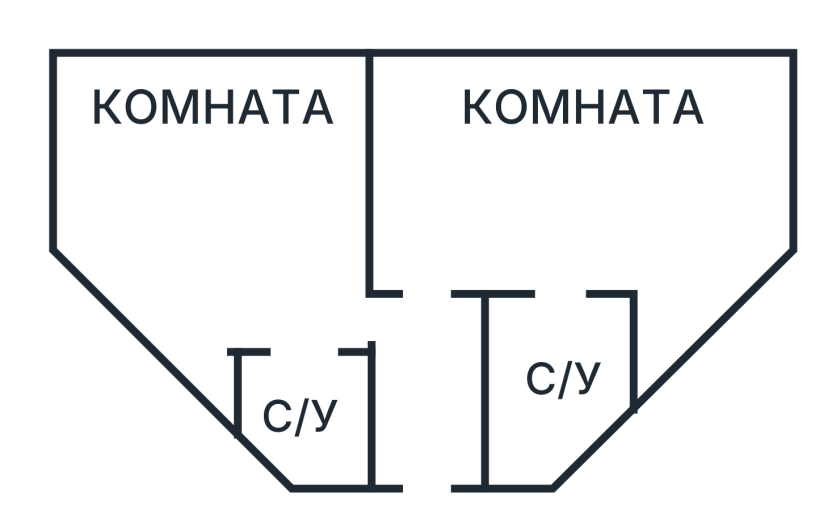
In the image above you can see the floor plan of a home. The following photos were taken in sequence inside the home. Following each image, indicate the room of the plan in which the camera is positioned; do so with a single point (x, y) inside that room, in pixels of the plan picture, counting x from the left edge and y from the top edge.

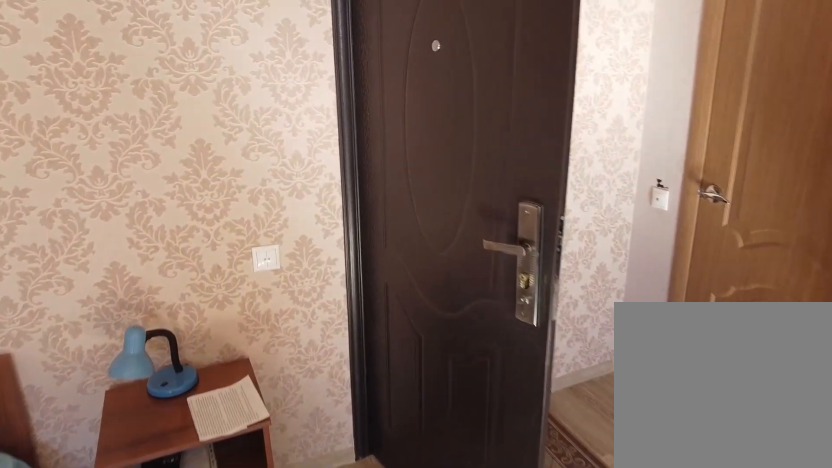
(329, 253)
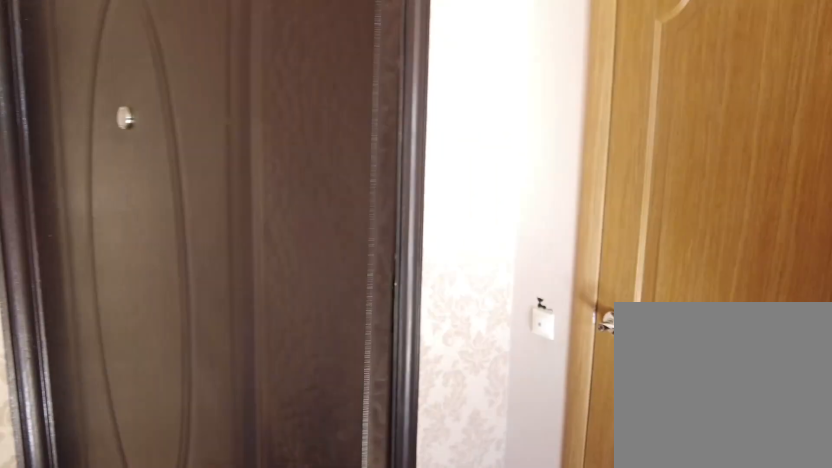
(348, 320)
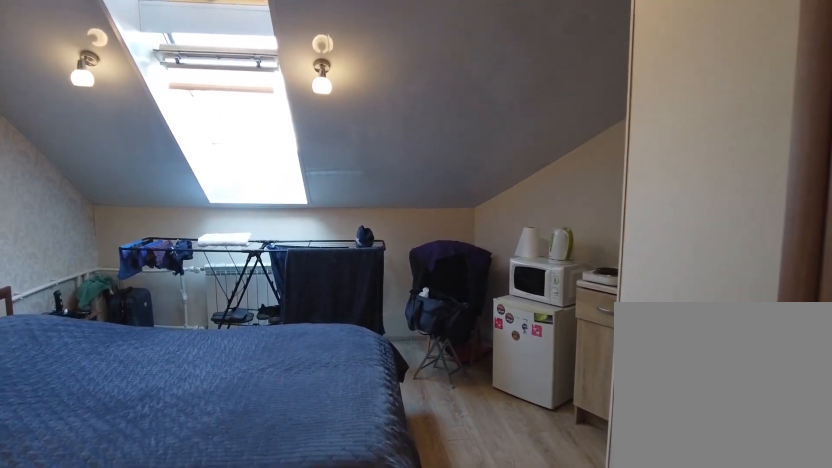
(467, 252)
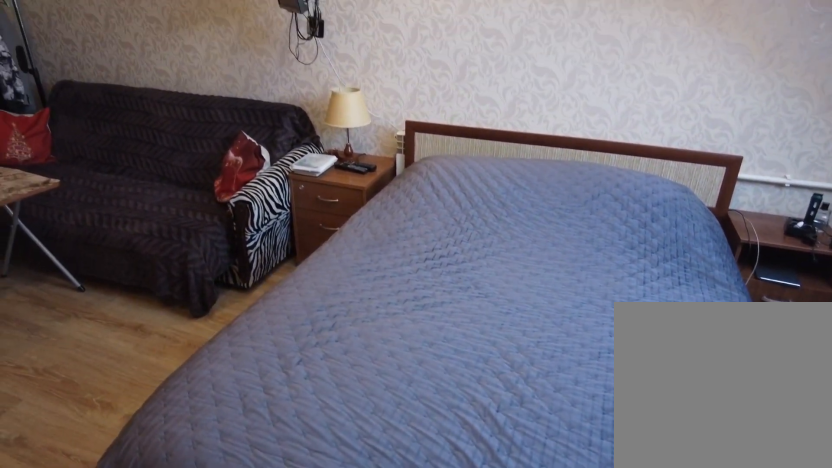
(467, 252)
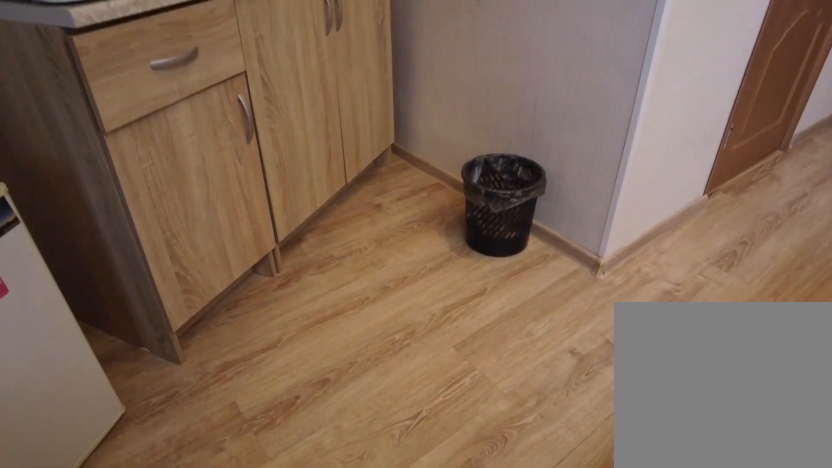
(751, 218)
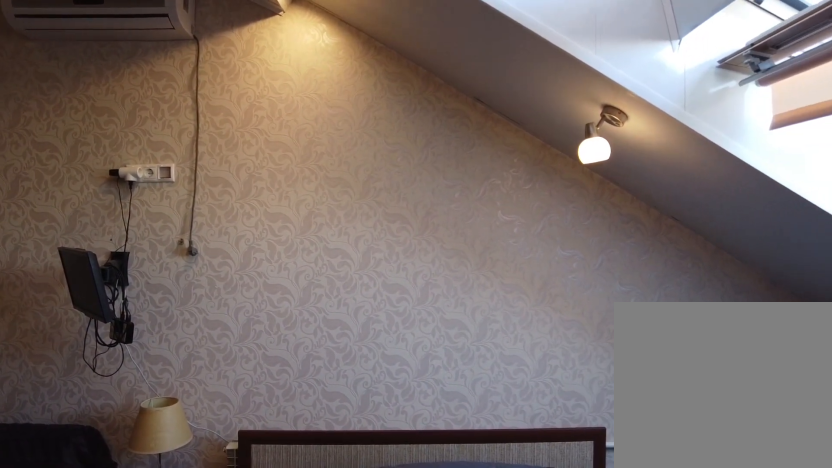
(566, 262)
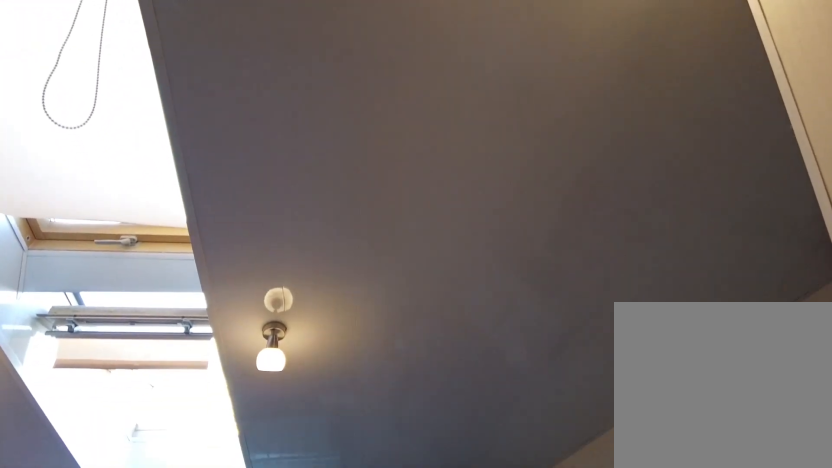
(566, 262)
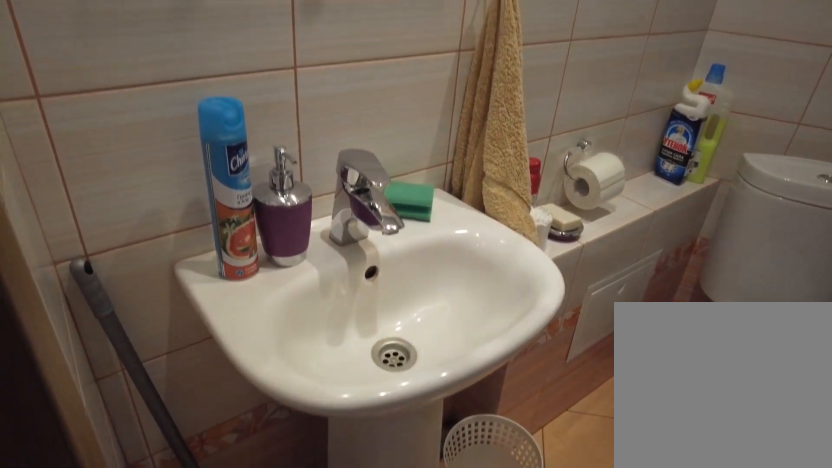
(574, 344)
